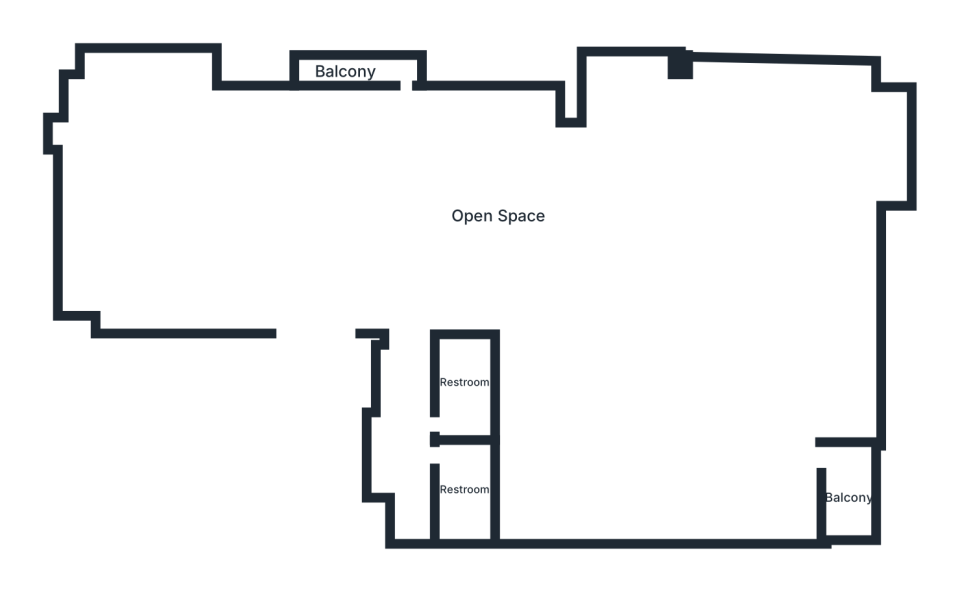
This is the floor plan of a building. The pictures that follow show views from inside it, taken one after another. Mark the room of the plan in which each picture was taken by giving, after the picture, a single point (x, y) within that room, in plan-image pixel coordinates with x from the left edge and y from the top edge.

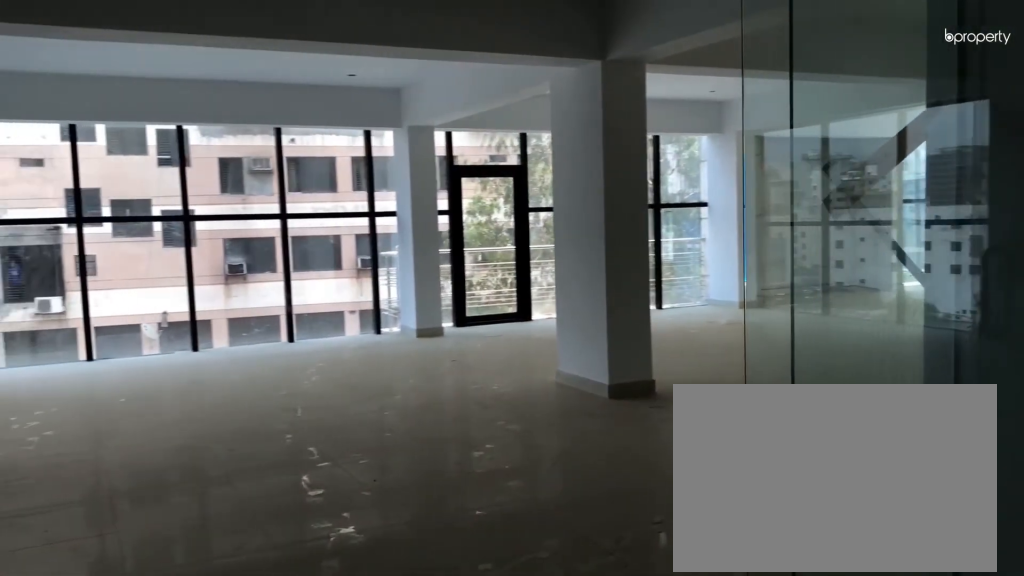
(338, 265)
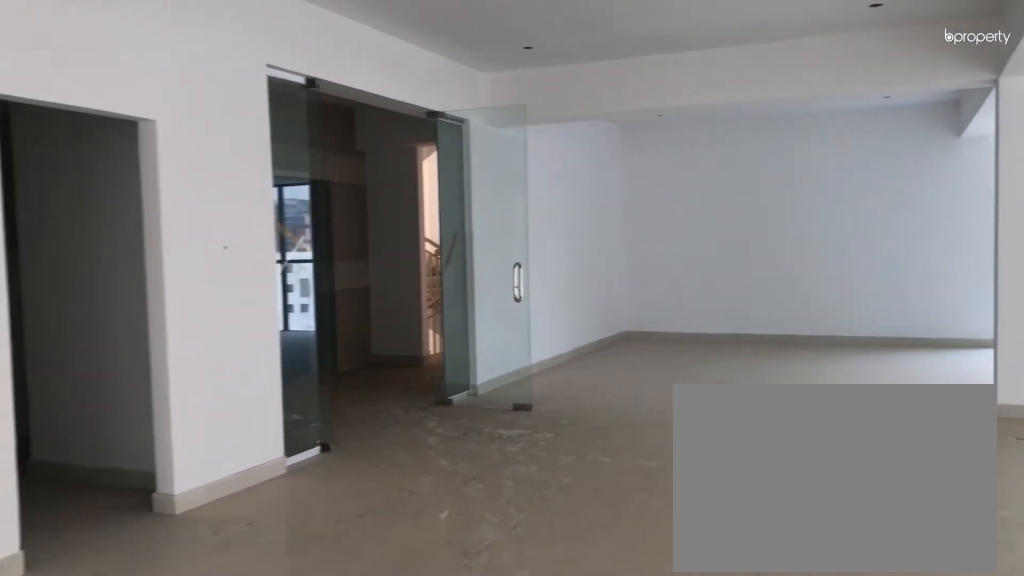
(486, 190)
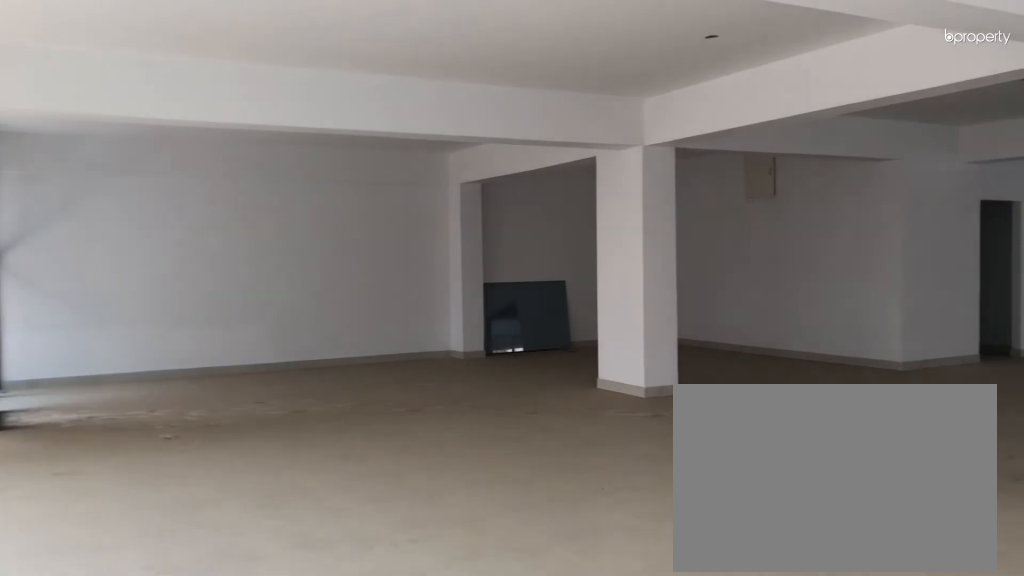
(486, 190)
